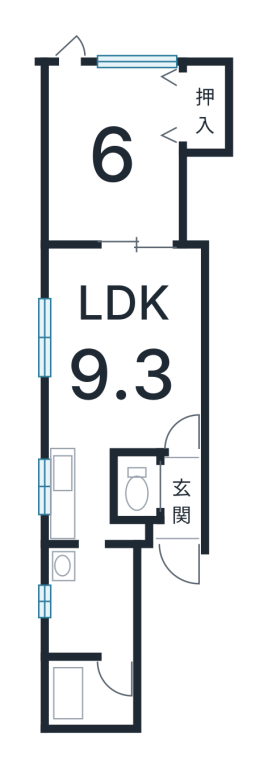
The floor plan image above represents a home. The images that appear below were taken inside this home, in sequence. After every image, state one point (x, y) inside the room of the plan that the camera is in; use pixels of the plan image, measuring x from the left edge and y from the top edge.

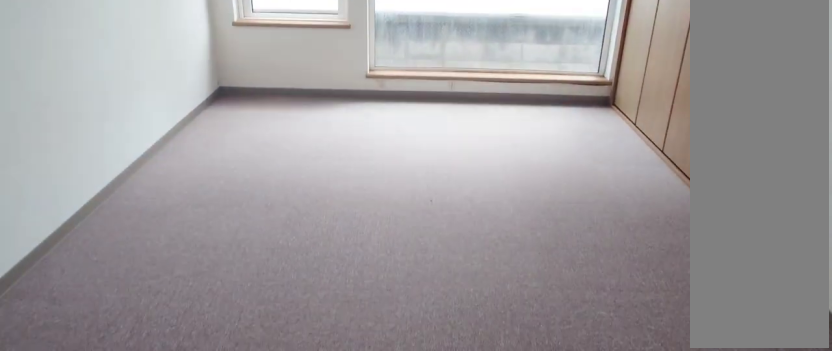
(105, 157)
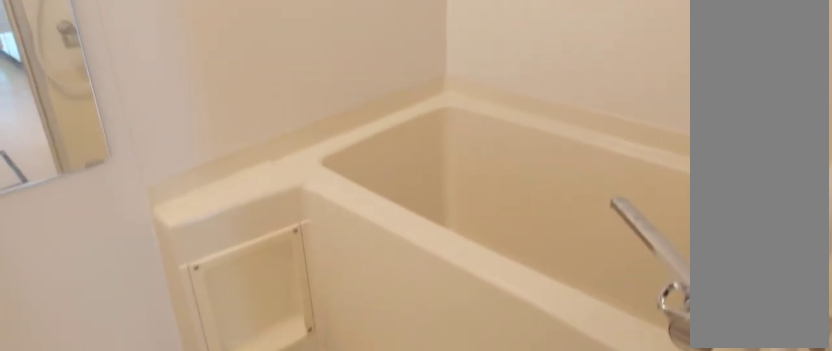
(79, 700)
